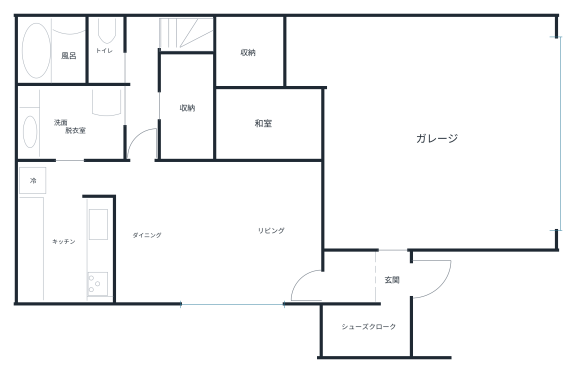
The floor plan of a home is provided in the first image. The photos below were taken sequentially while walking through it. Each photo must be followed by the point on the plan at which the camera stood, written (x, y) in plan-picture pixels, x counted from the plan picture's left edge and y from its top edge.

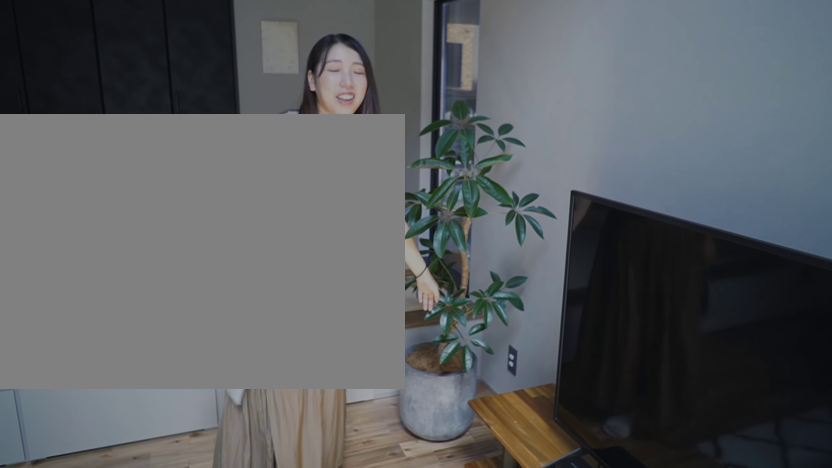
(314, 184)
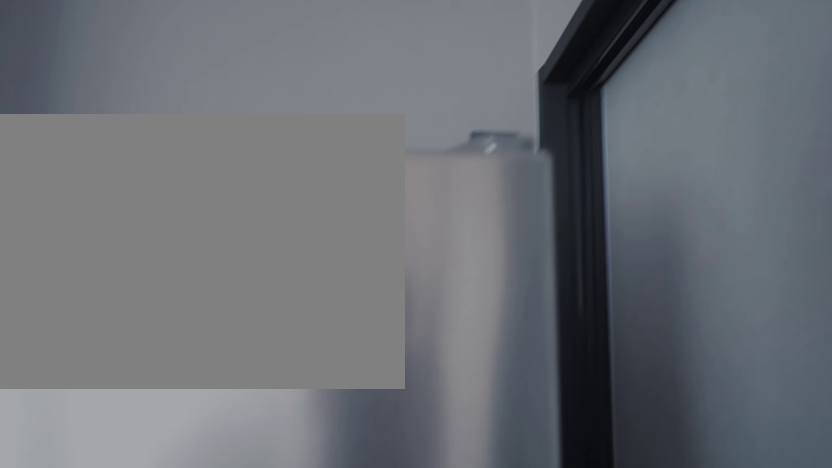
(21, 180)
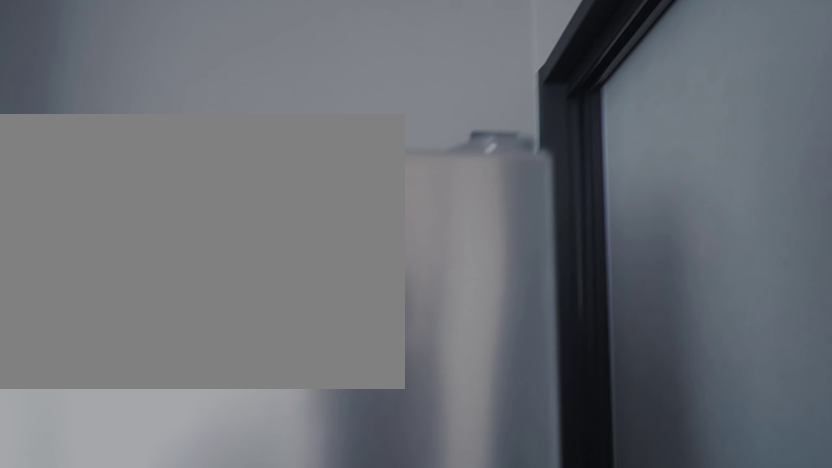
(20, 181)
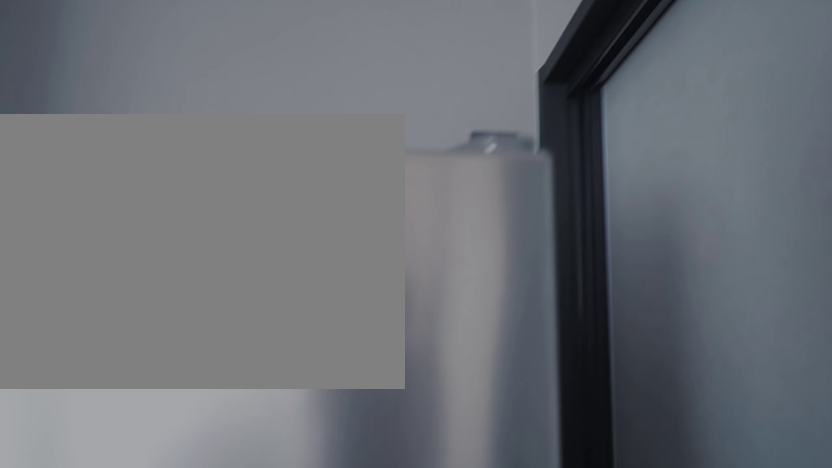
(22, 192)
